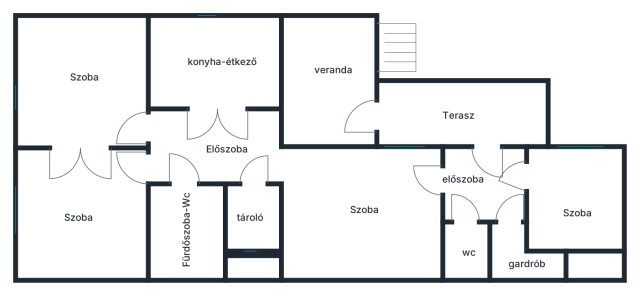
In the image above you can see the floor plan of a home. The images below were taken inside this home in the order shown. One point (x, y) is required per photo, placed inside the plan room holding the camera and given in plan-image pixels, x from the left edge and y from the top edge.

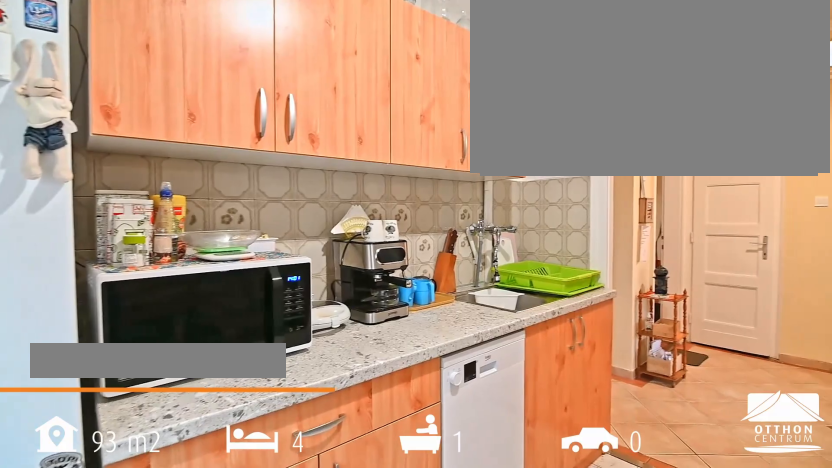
(217, 67)
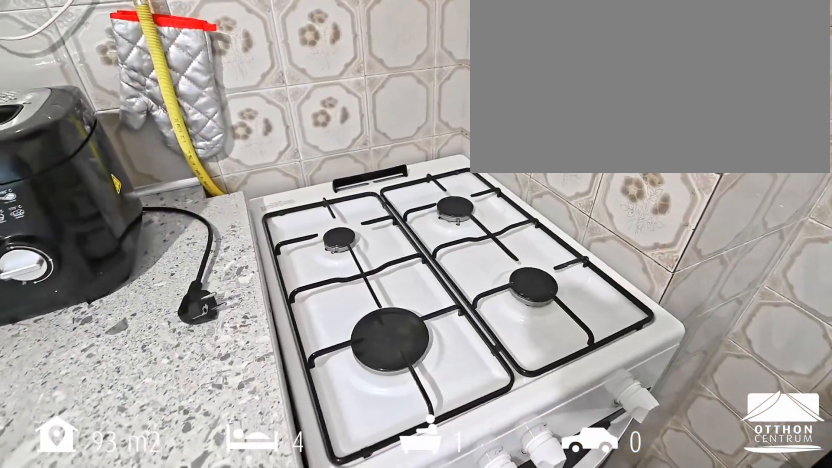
(217, 67)
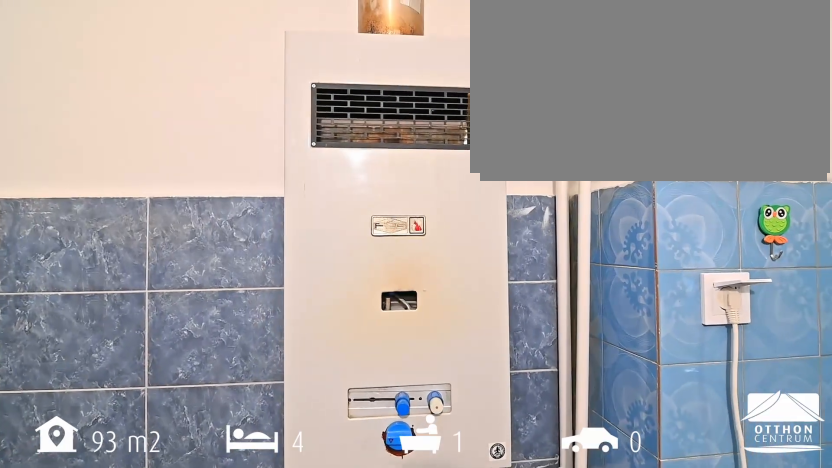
(186, 228)
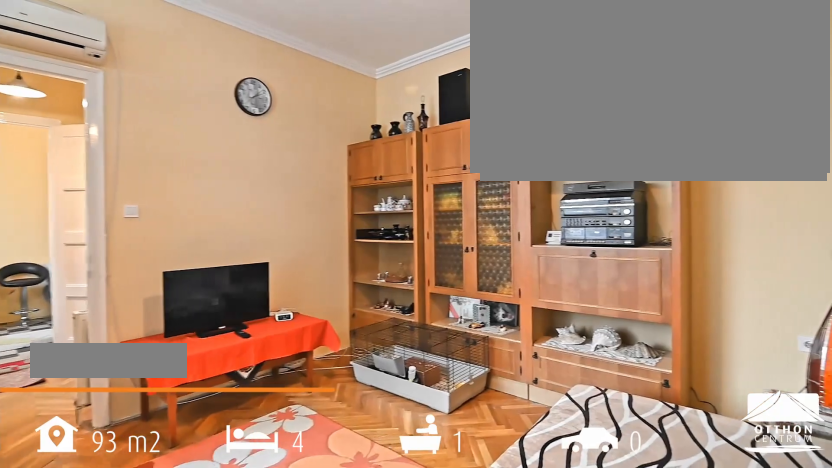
(363, 214)
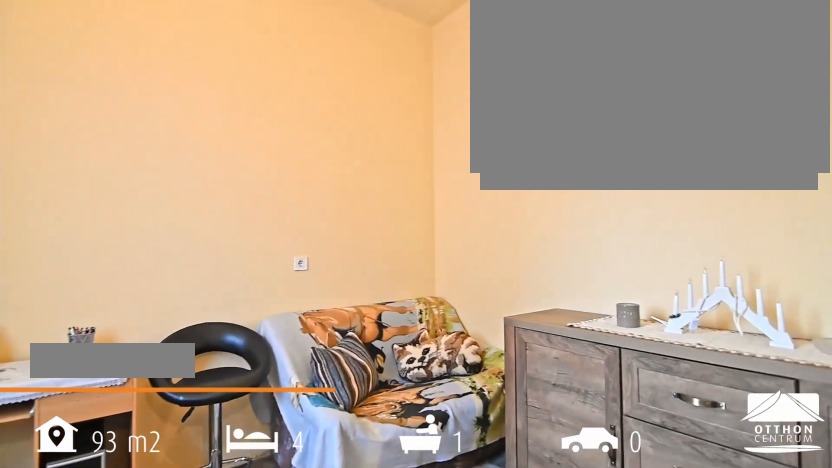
(576, 197)
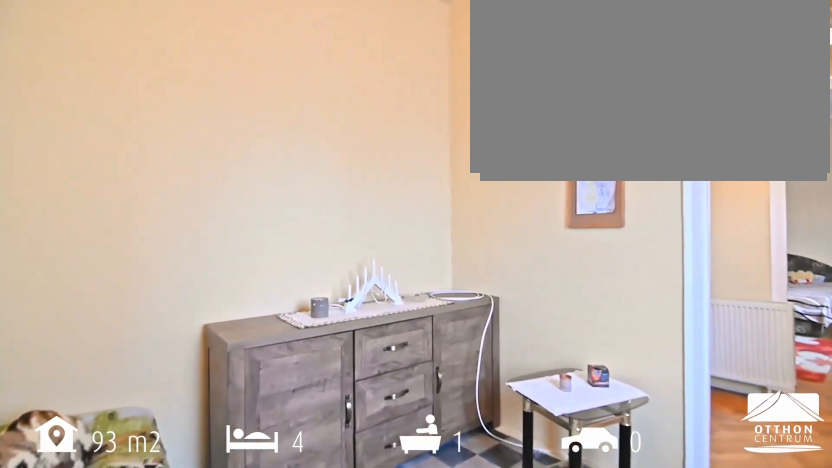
(576, 197)
